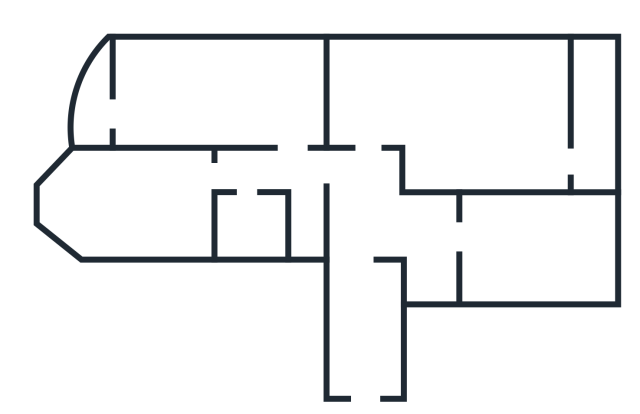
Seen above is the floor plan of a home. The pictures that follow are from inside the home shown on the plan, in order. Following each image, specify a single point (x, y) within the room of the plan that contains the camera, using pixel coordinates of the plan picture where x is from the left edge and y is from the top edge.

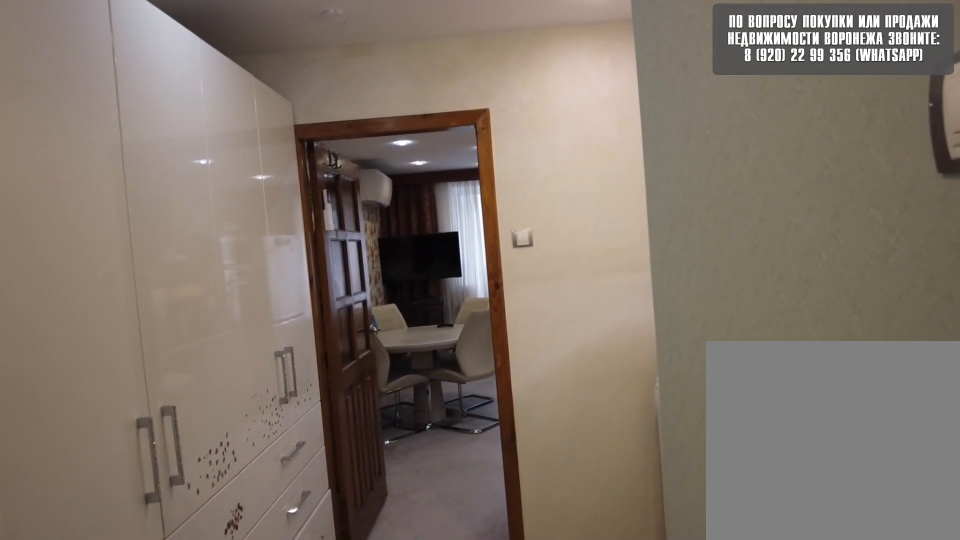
(369, 233)
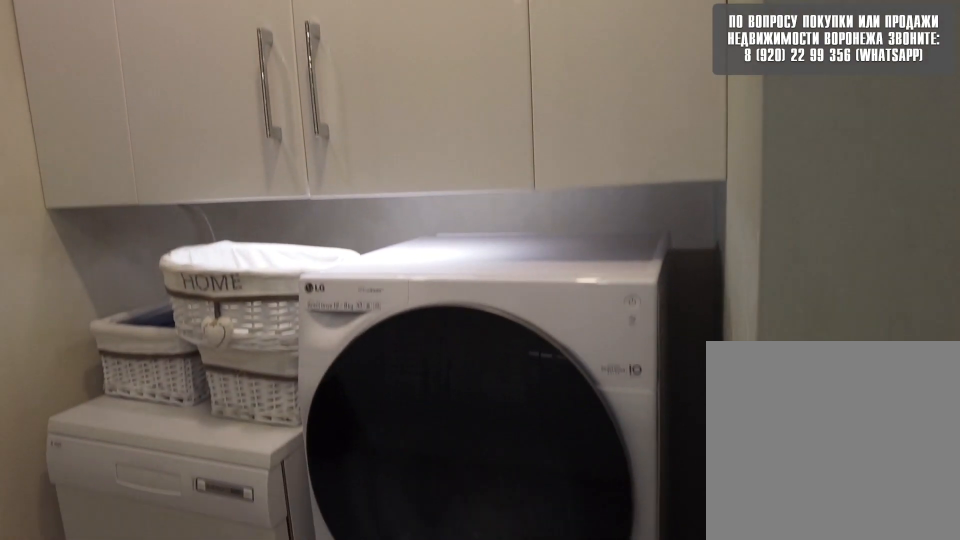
(437, 239)
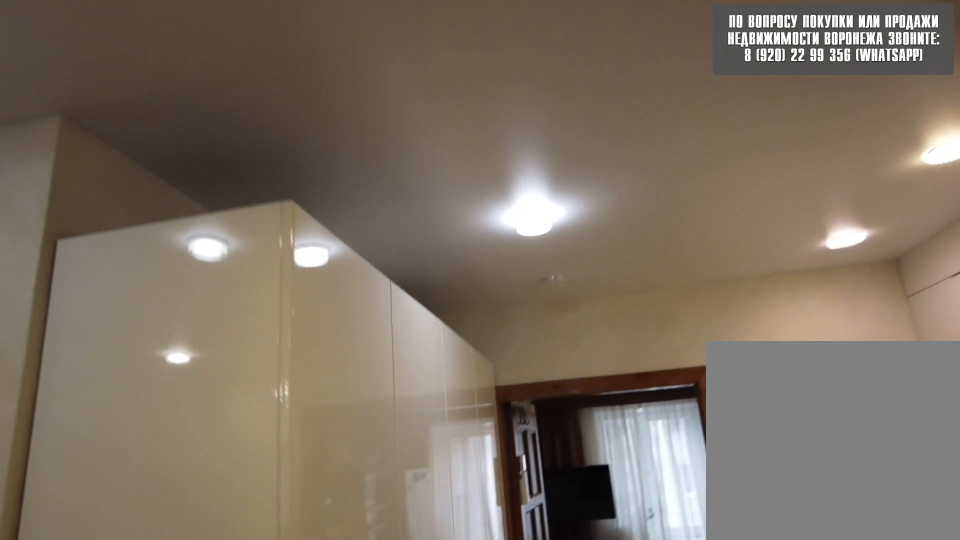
(437, 239)
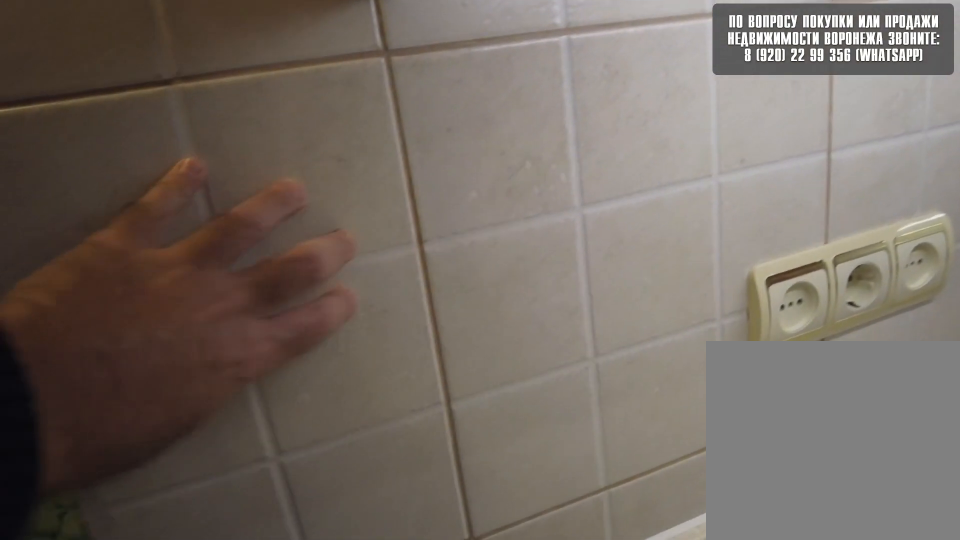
(512, 249)
